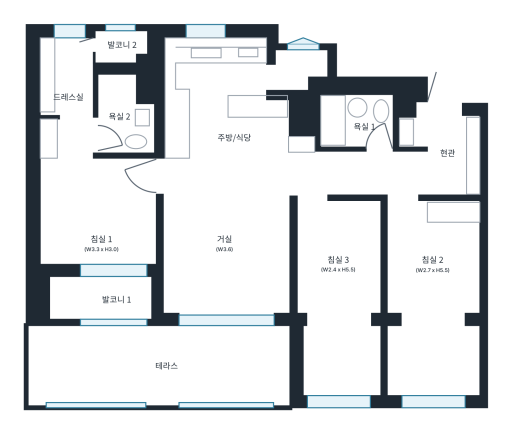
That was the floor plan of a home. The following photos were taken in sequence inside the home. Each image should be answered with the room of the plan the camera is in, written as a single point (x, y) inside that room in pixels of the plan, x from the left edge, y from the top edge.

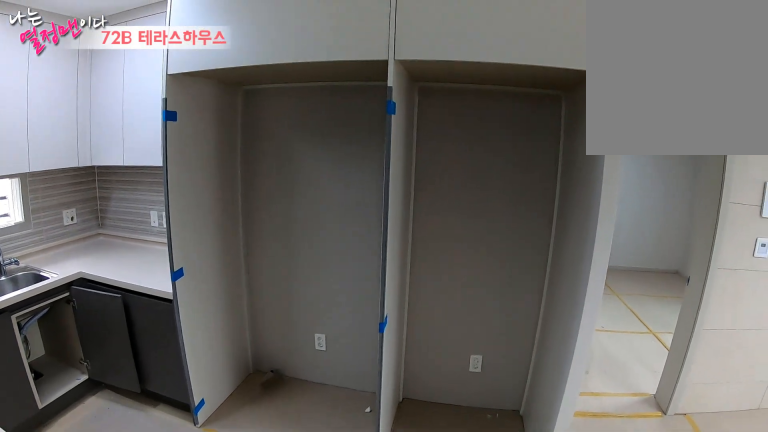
(229, 137)
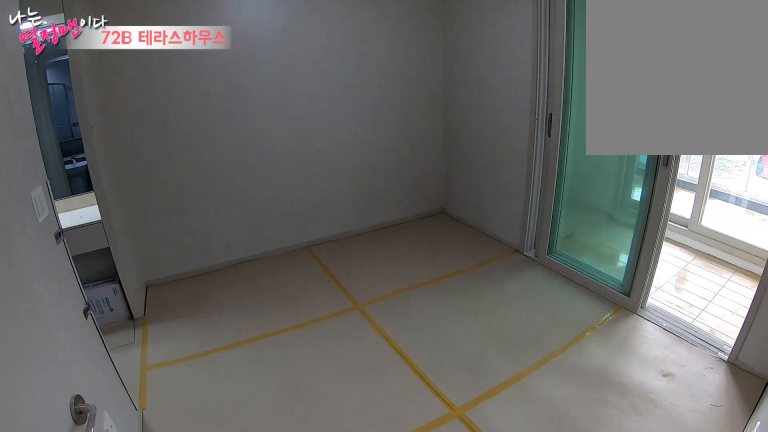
(101, 244)
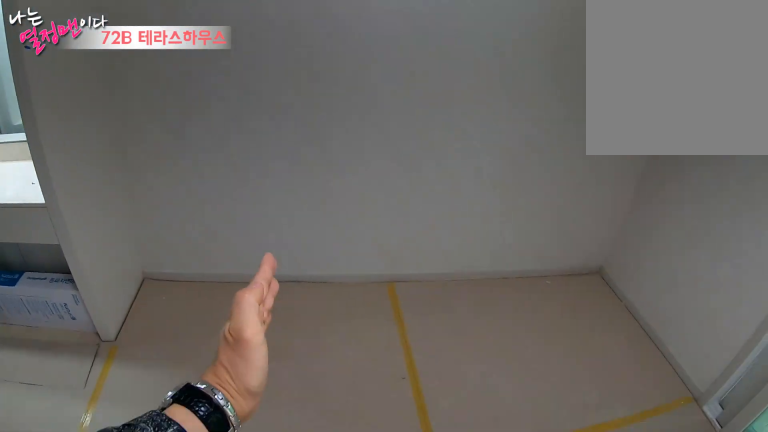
(101, 244)
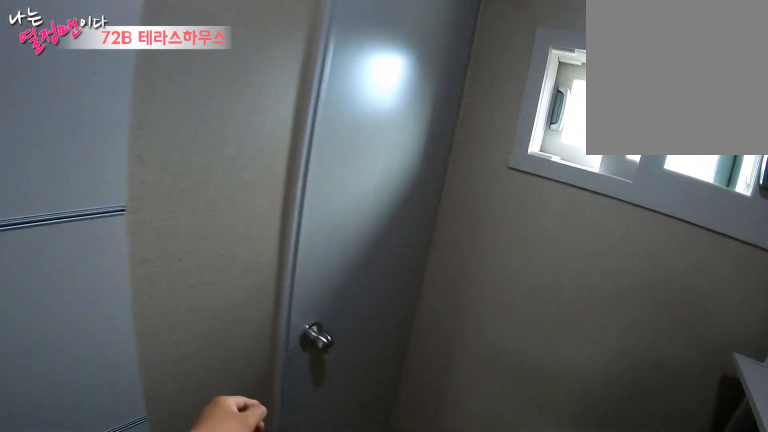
(66, 113)
